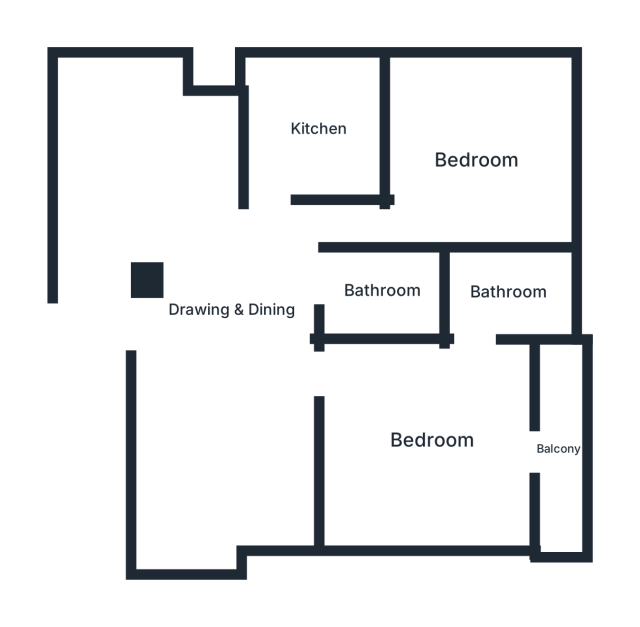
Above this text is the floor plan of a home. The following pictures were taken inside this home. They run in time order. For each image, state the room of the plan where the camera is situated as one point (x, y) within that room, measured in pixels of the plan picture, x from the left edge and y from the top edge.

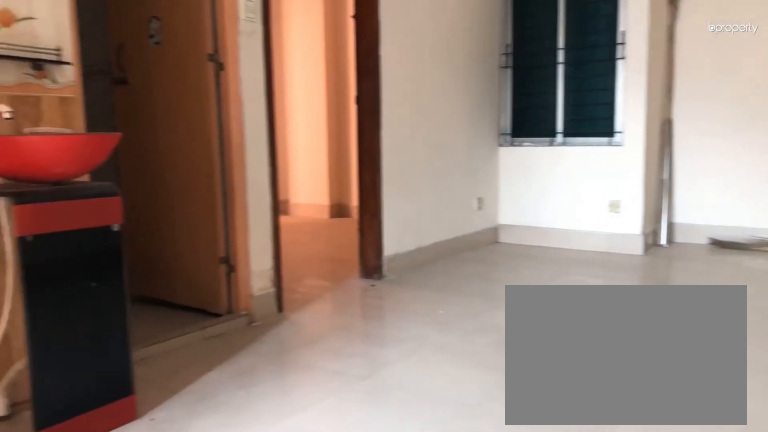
(230, 305)
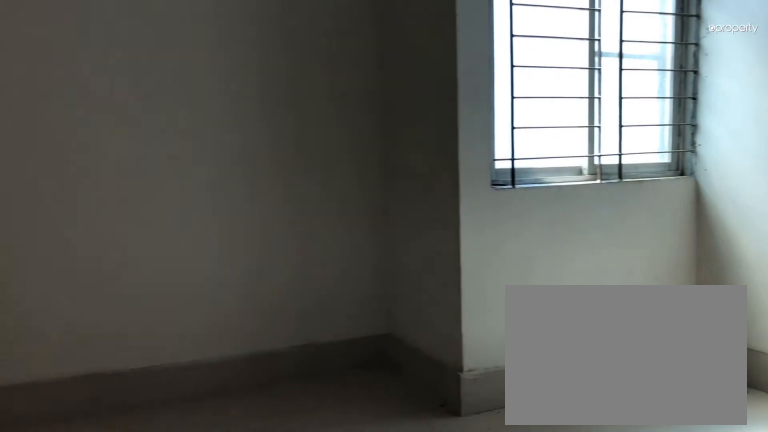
(230, 305)
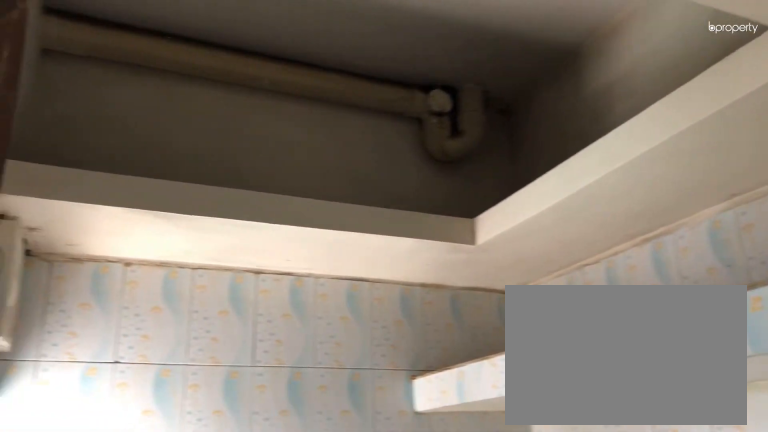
(317, 129)
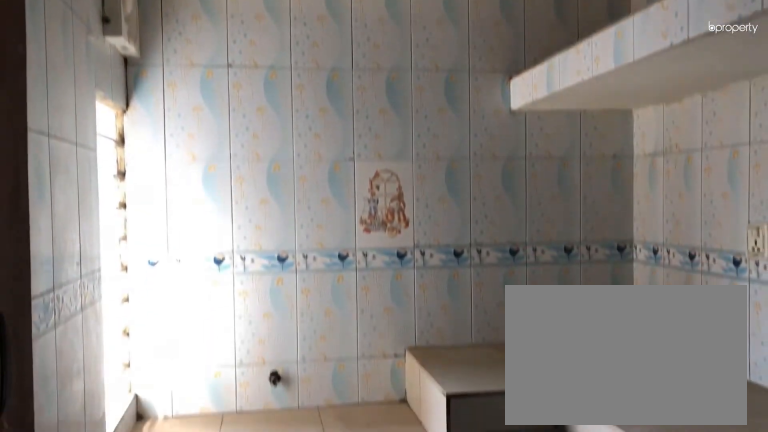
(317, 129)
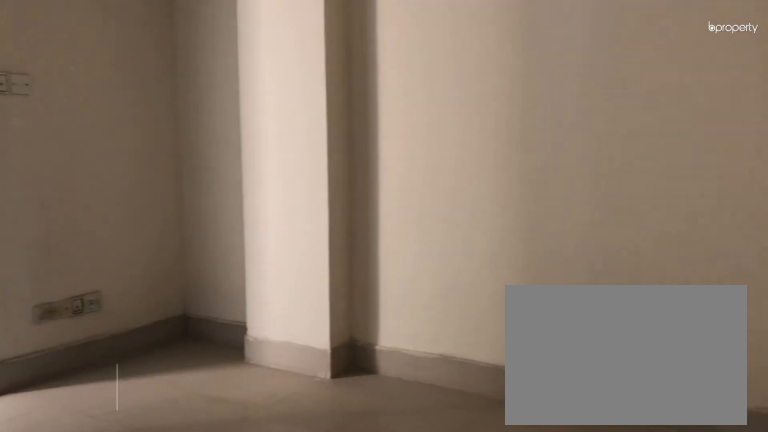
(428, 435)
